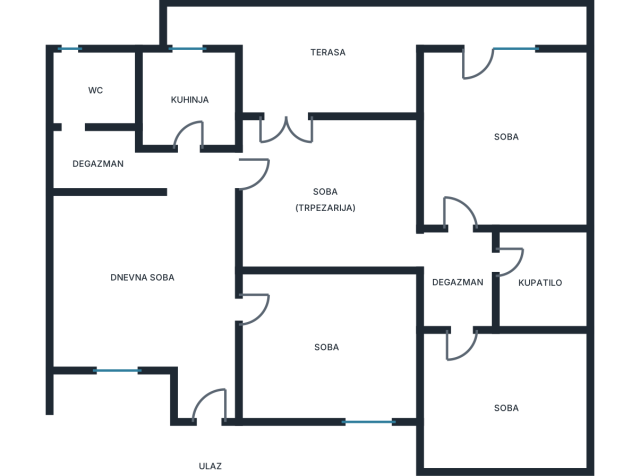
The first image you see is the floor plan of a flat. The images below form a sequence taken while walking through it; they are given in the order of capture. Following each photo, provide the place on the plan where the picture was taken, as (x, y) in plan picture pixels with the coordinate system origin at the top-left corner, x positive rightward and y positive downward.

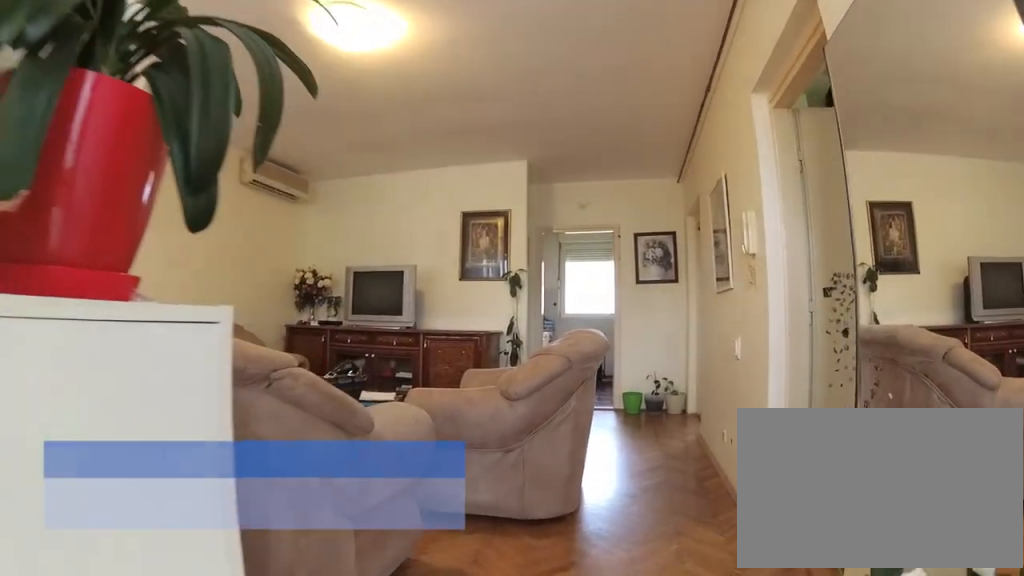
(203, 405)
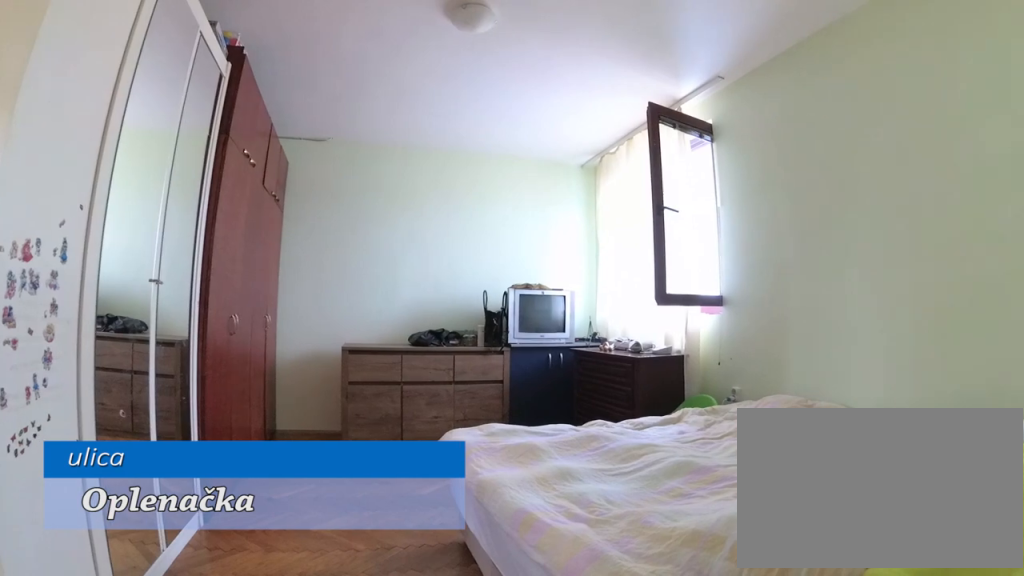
(223, 303)
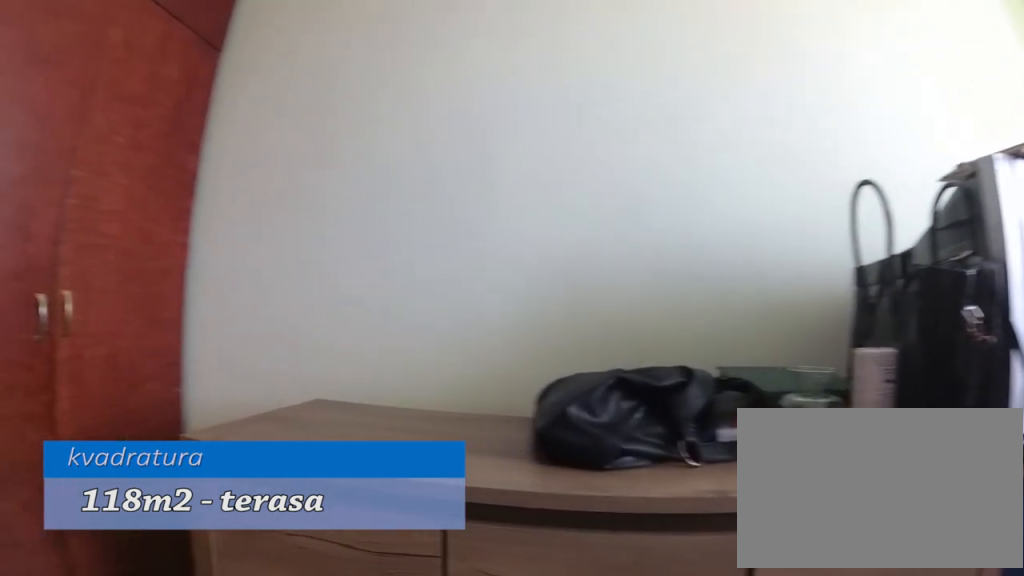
(357, 354)
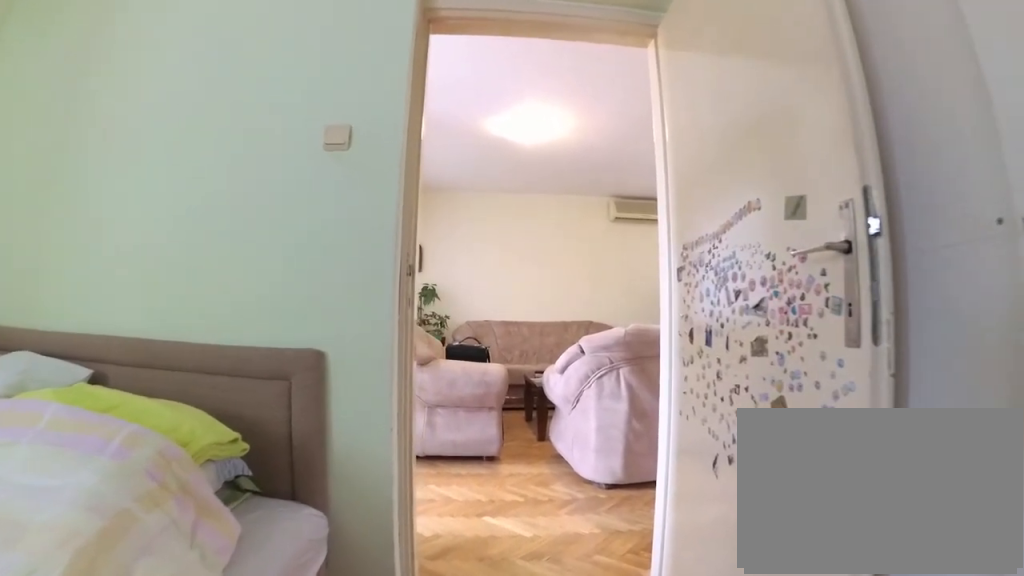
(300, 319)
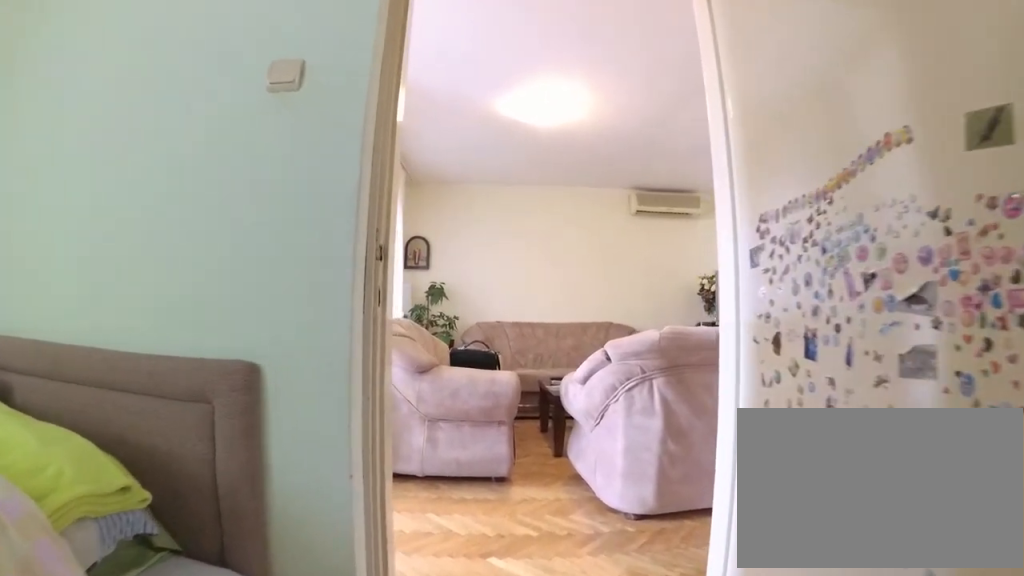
(287, 319)
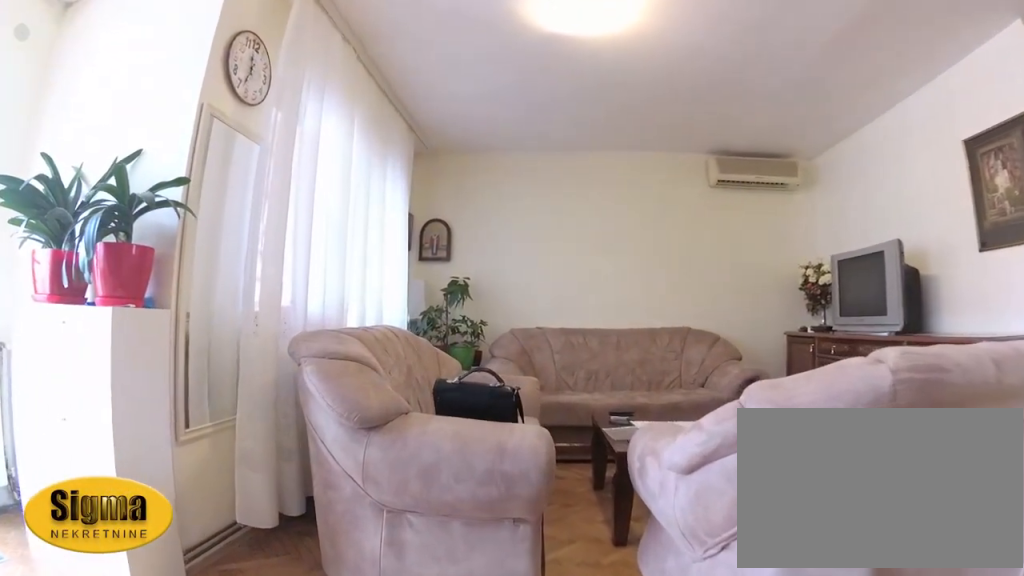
(246, 317)
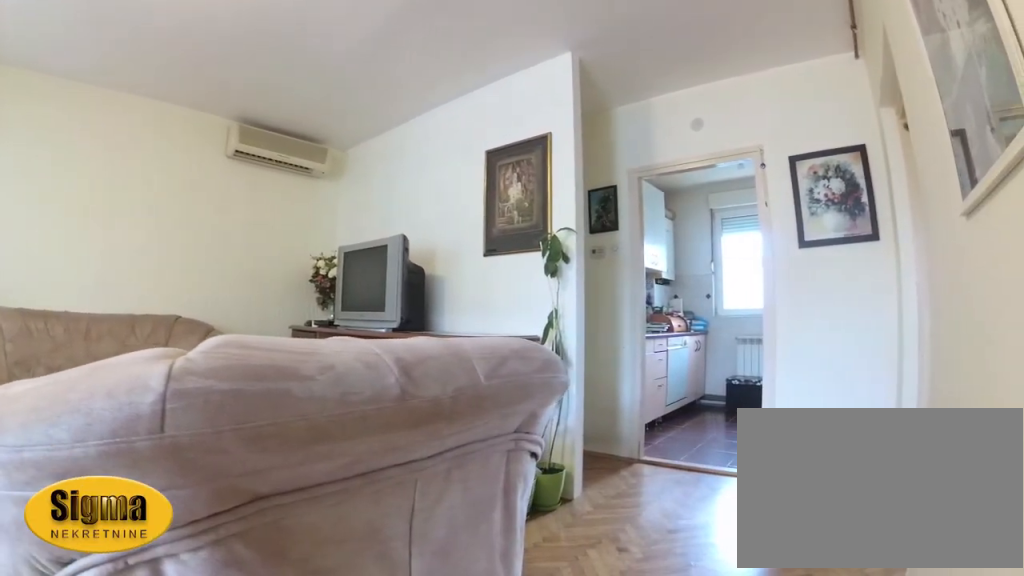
(217, 332)
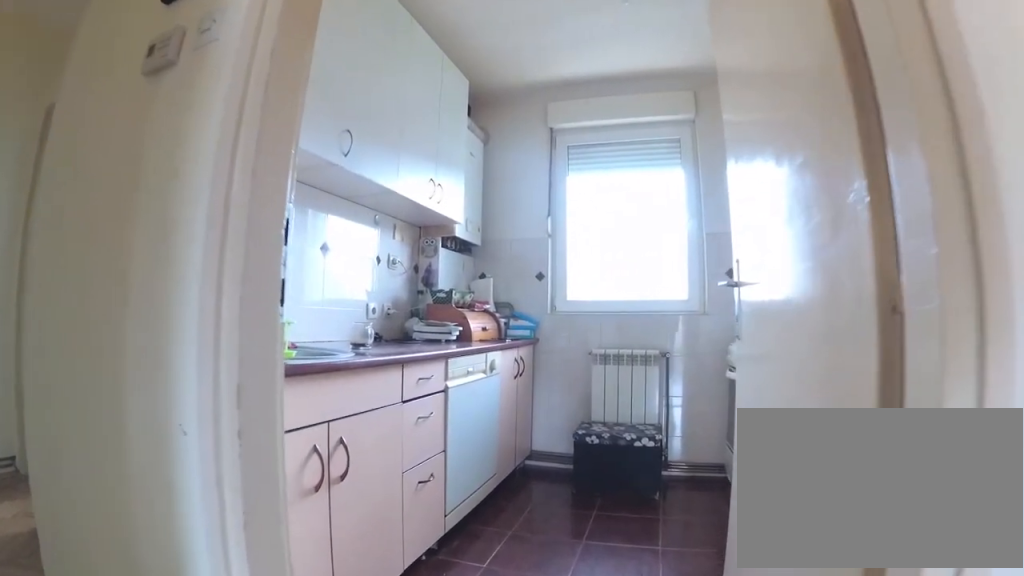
(194, 198)
